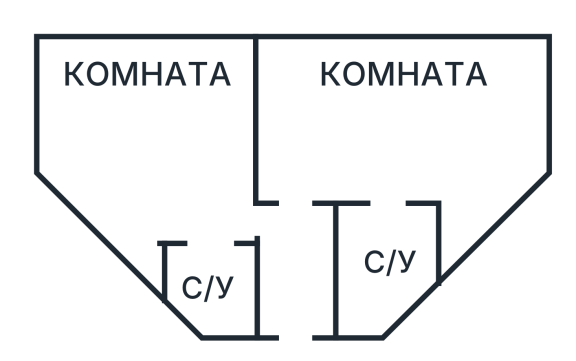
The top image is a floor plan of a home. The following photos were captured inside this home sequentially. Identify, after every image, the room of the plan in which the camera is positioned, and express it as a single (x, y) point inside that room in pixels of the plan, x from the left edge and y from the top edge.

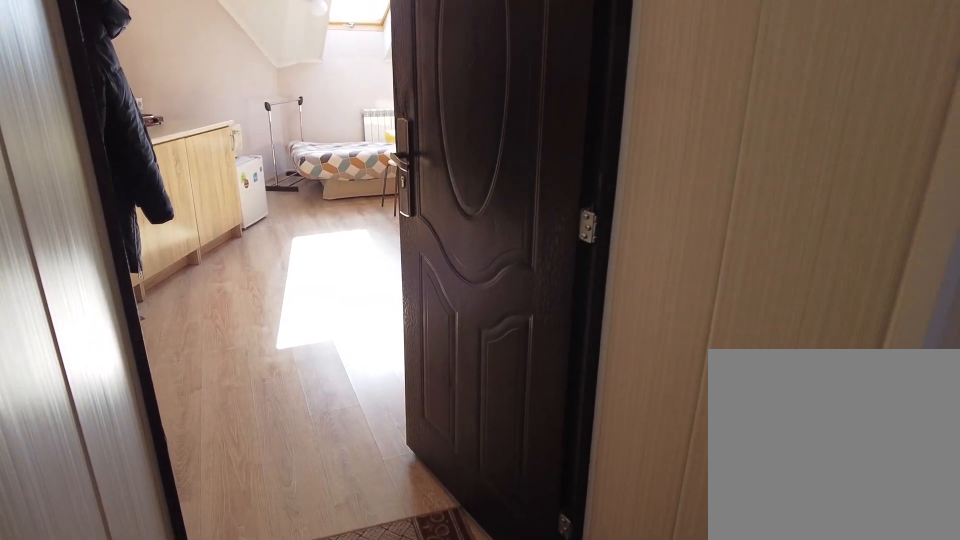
(302, 285)
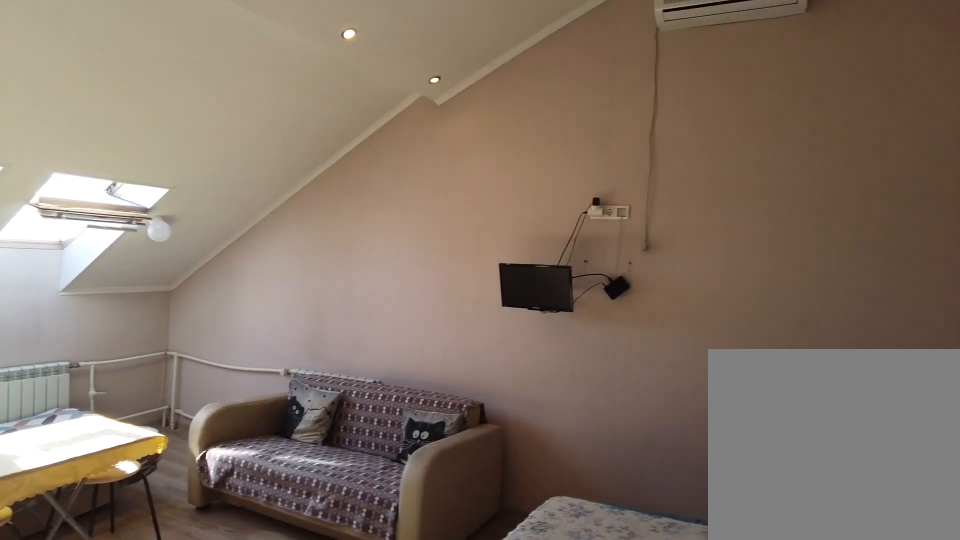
(188, 193)
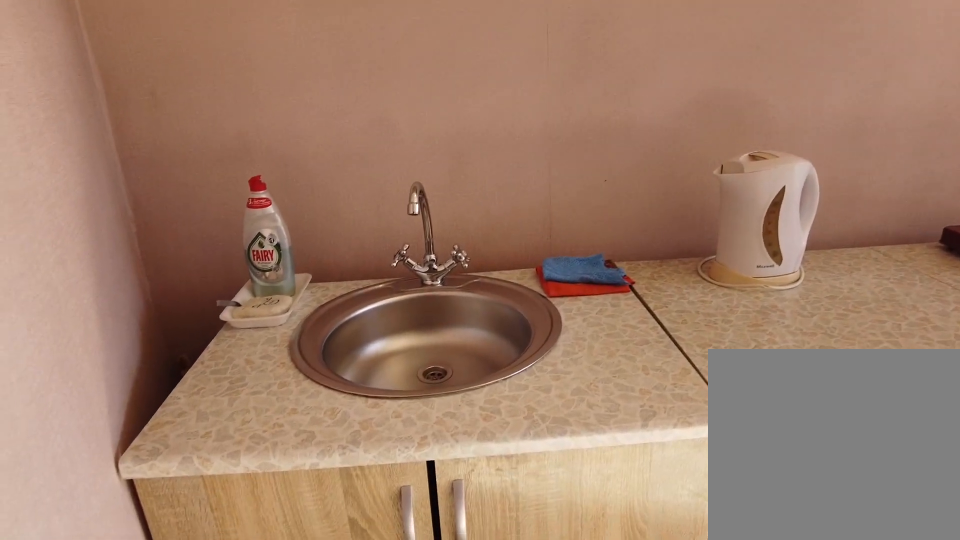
(188, 193)
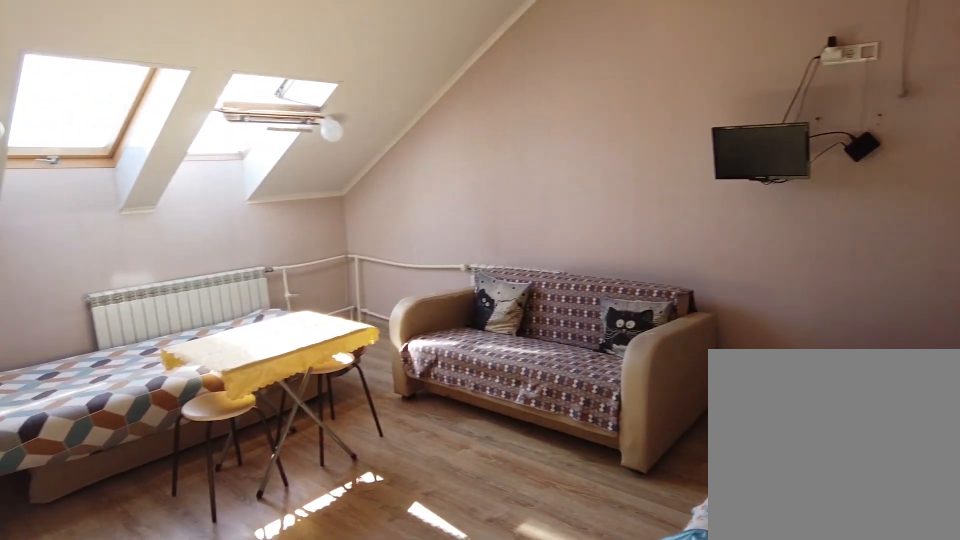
(188, 193)
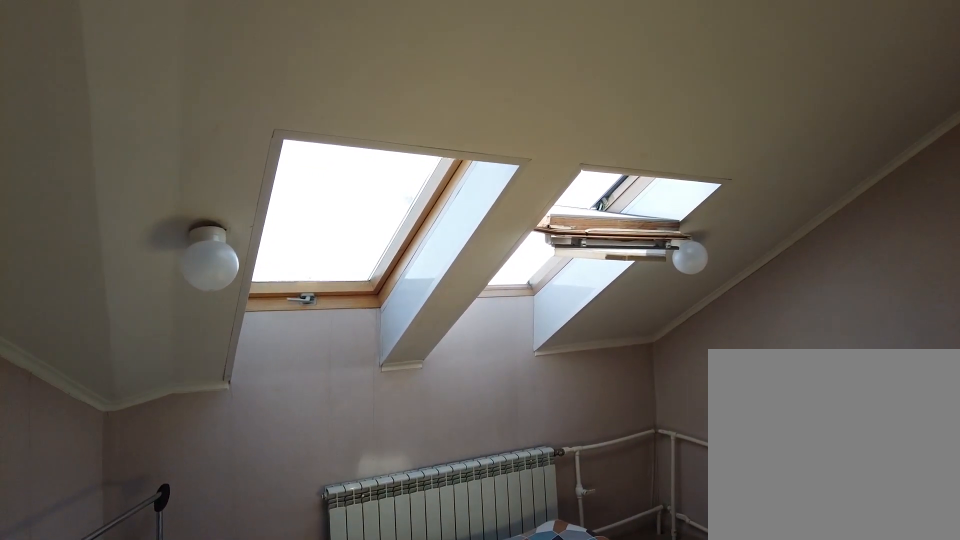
(188, 193)
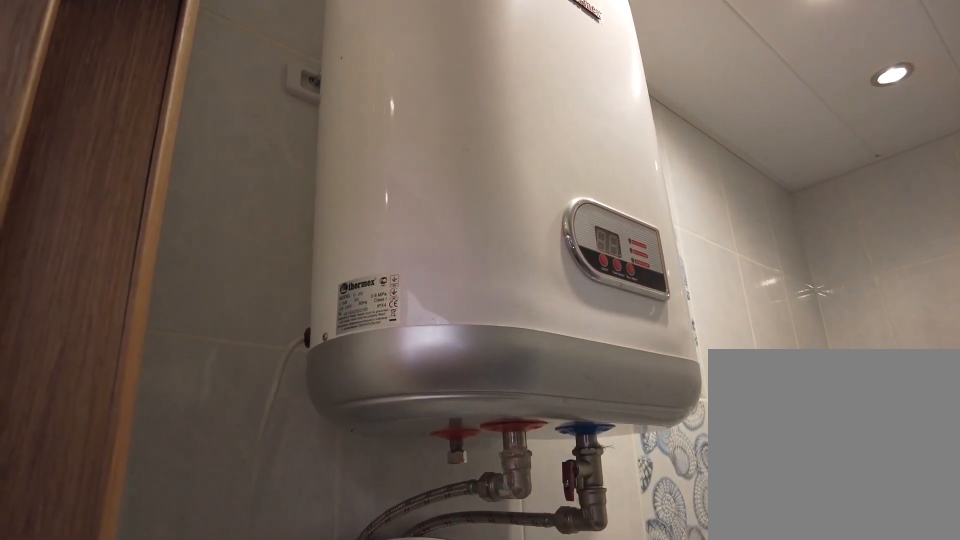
(222, 275)
